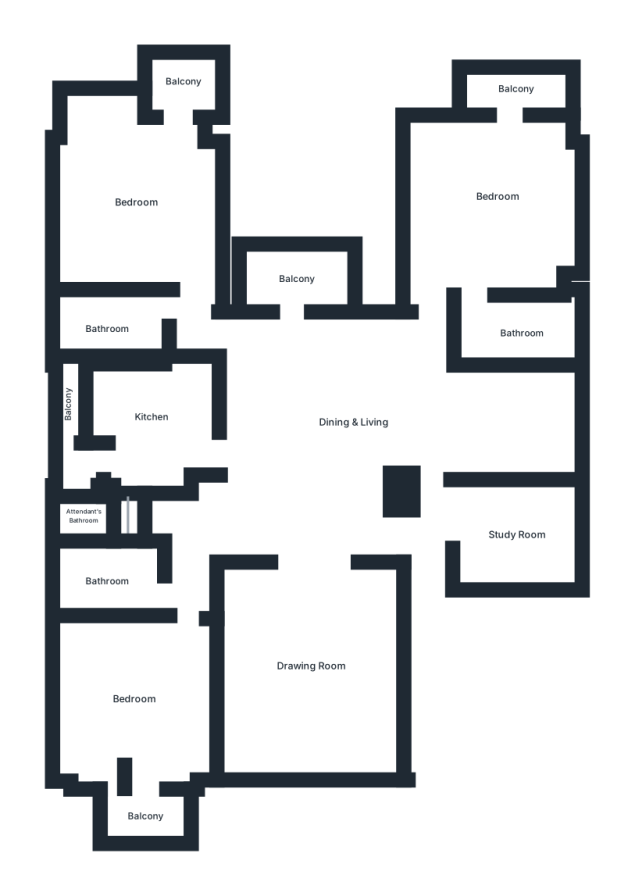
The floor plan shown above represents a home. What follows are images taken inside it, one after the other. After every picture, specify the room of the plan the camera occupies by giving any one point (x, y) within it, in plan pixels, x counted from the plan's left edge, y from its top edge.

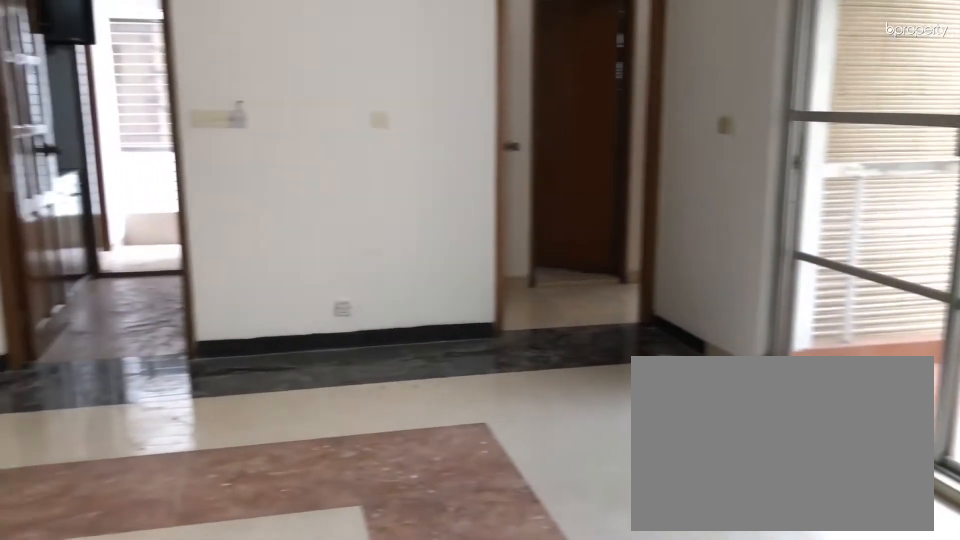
(392, 429)
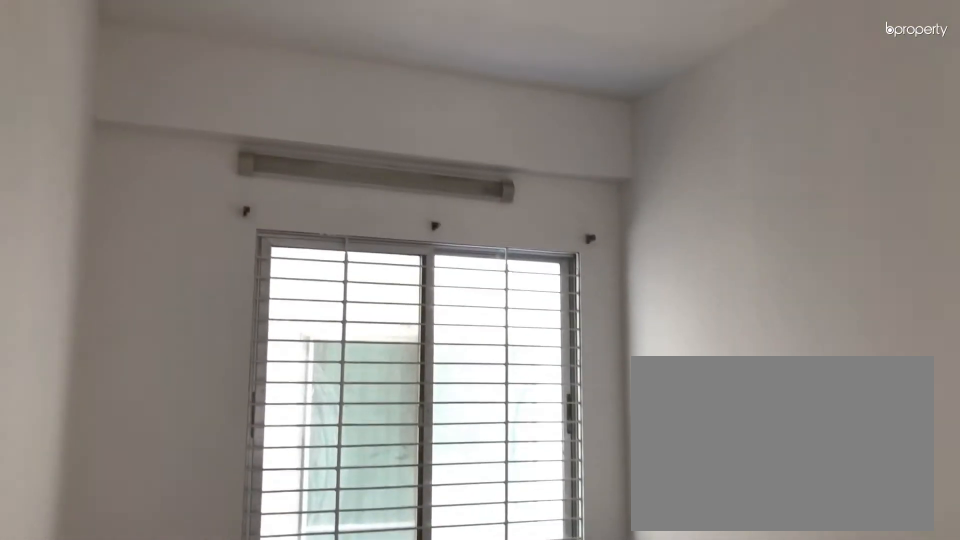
(392, 429)
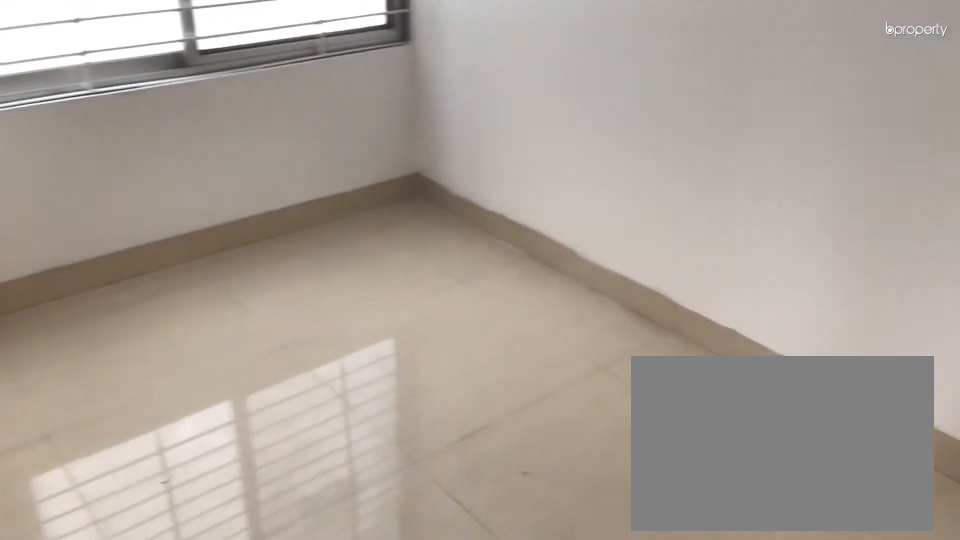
(509, 528)
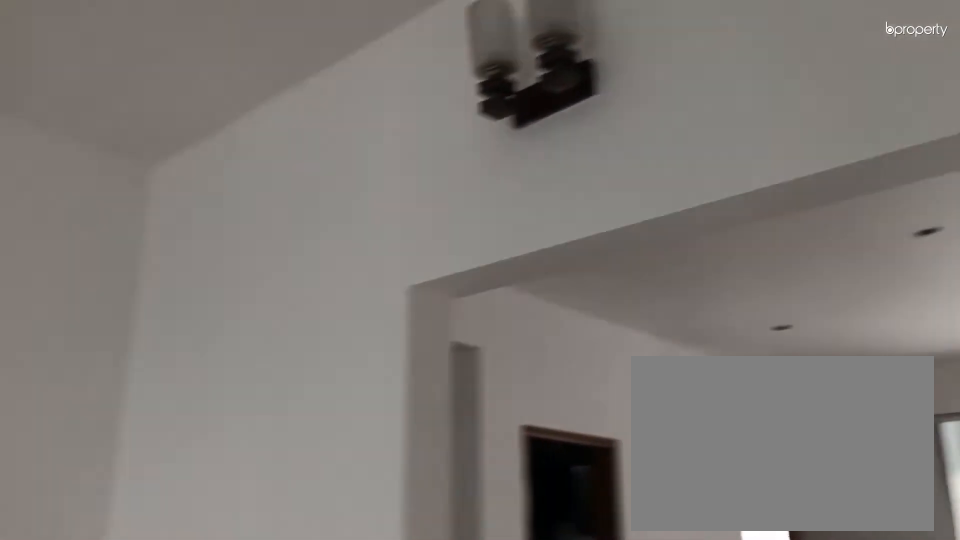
(307, 660)
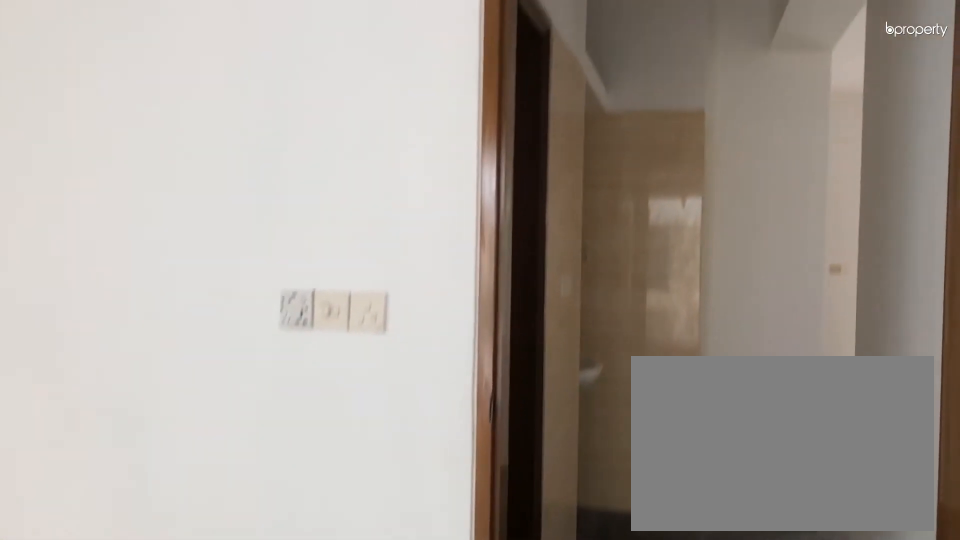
(134, 697)
